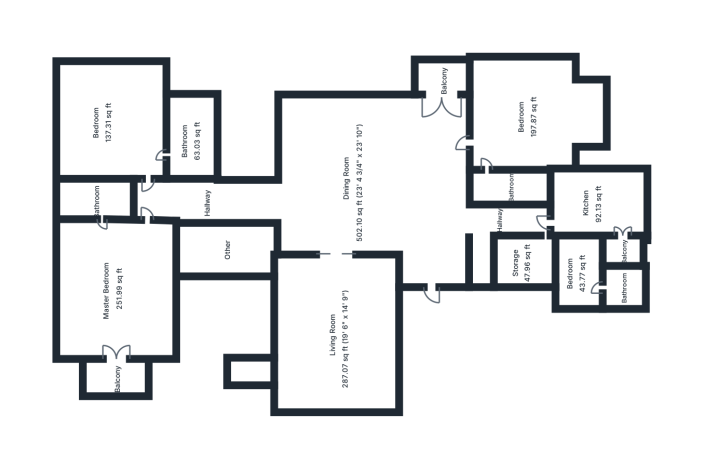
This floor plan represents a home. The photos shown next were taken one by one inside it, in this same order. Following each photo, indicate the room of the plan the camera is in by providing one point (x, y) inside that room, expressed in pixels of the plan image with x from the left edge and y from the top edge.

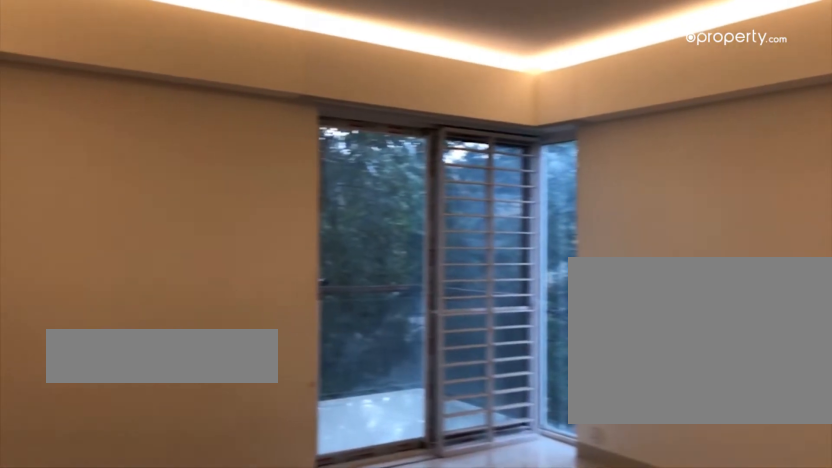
(131, 269)
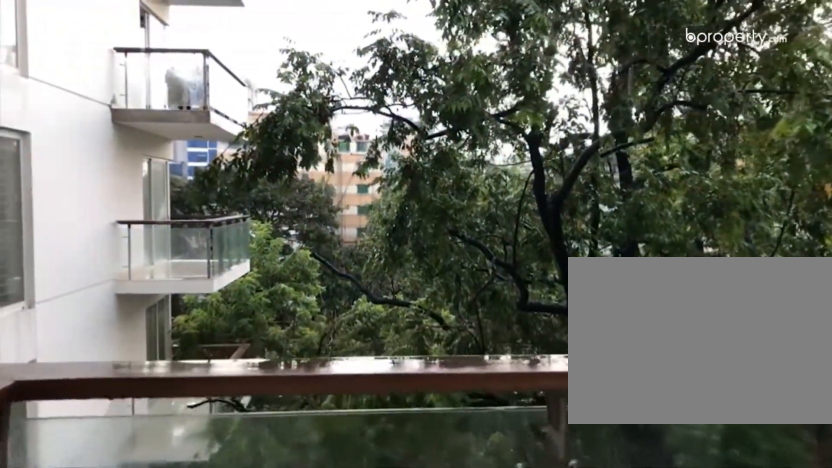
(112, 380)
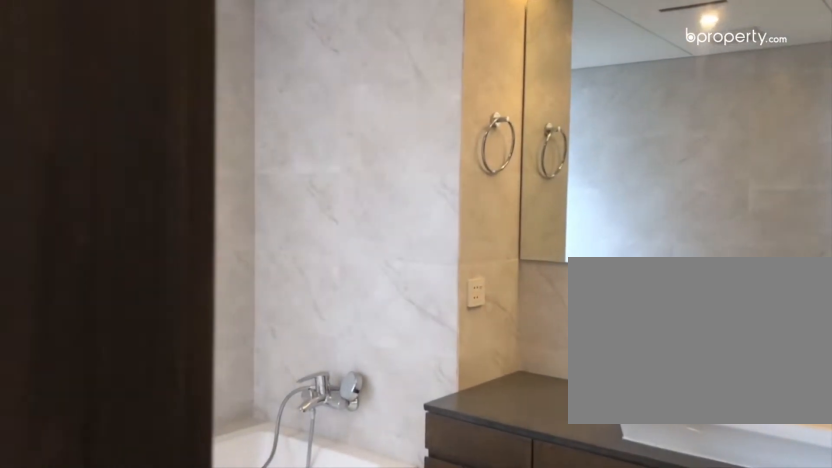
(98, 208)
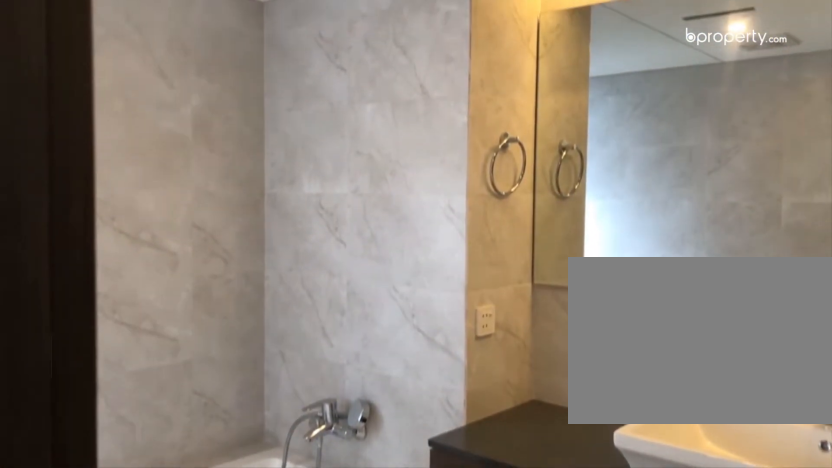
(98, 208)
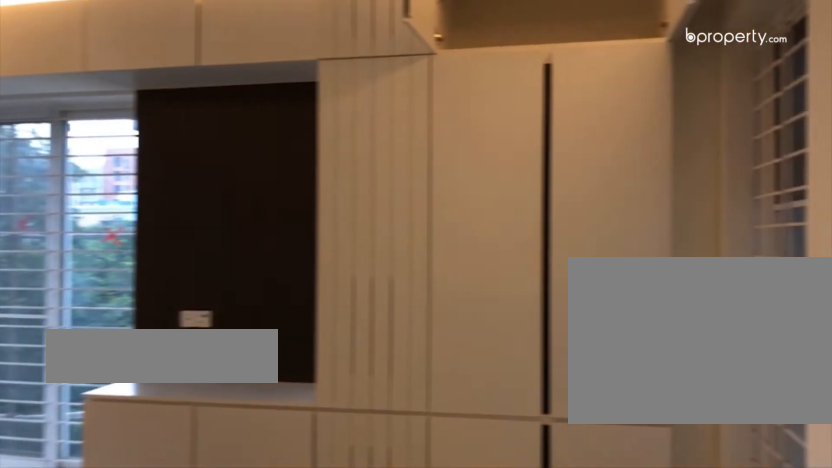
(117, 124)
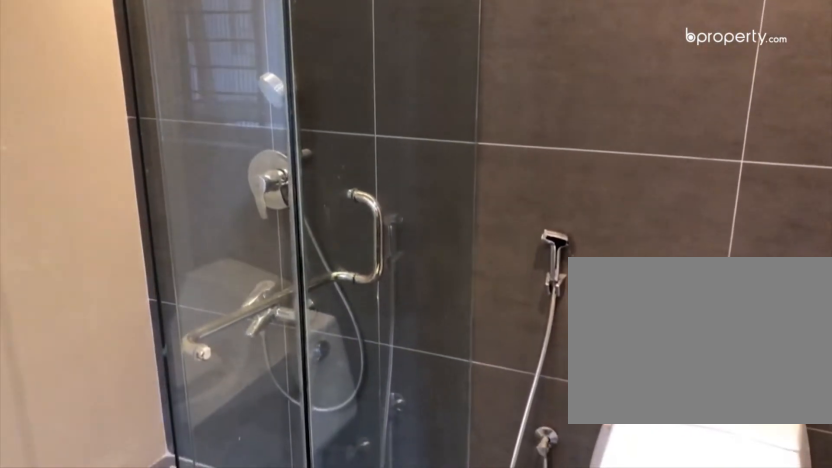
(191, 142)
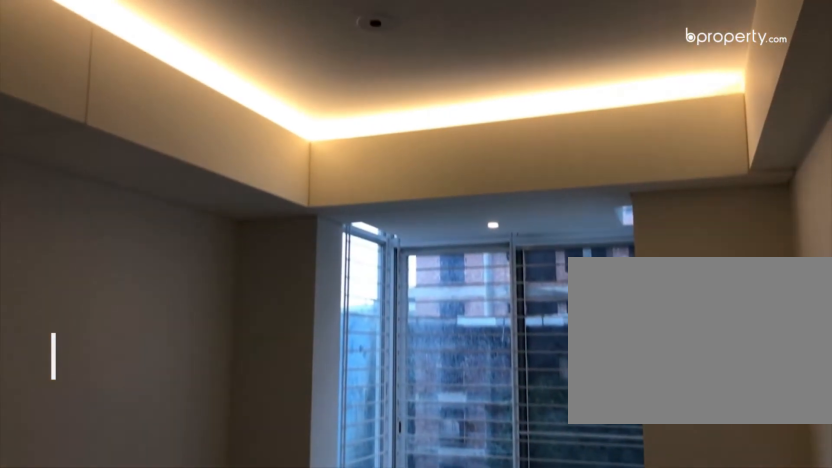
(509, 119)
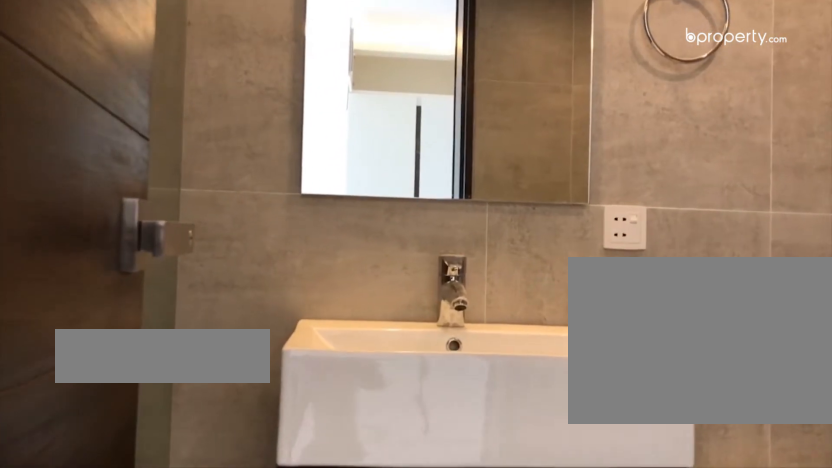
(499, 189)
